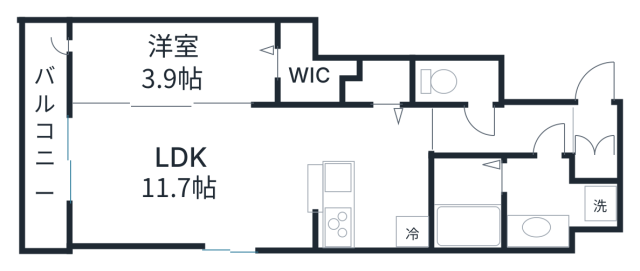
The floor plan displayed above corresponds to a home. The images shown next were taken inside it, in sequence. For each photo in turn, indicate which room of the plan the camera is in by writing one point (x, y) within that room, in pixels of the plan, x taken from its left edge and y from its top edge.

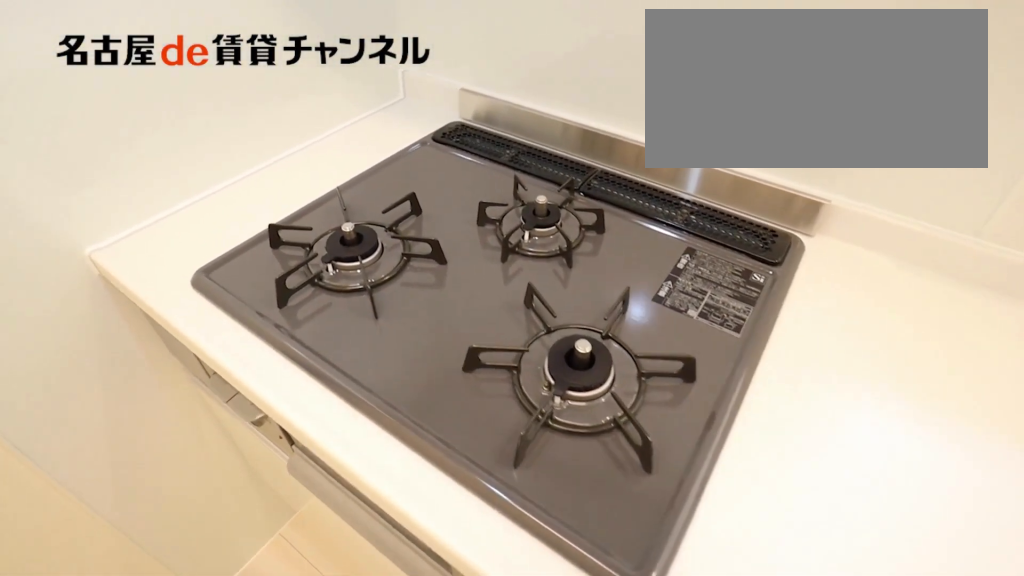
(377, 179)
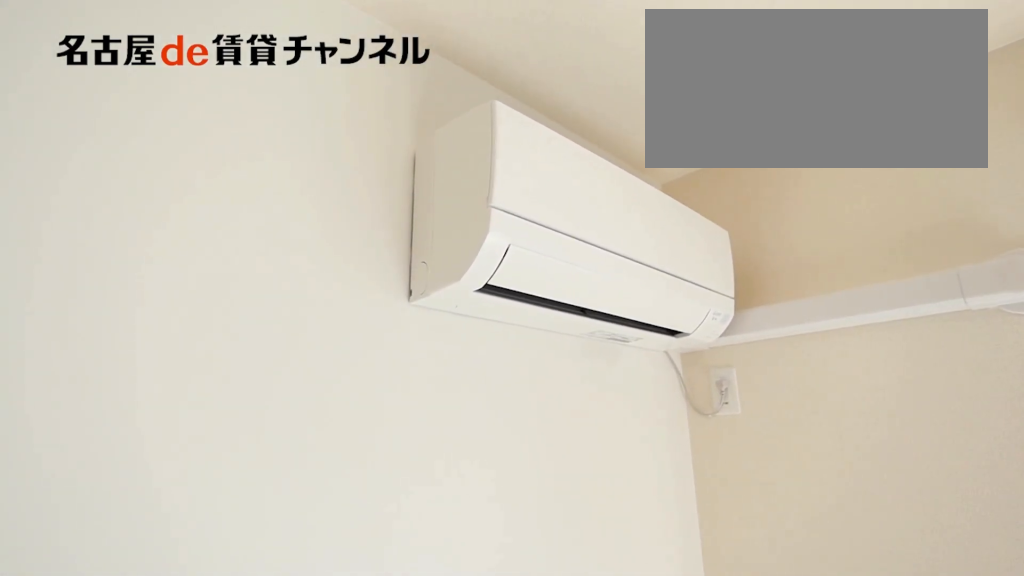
(194, 178)
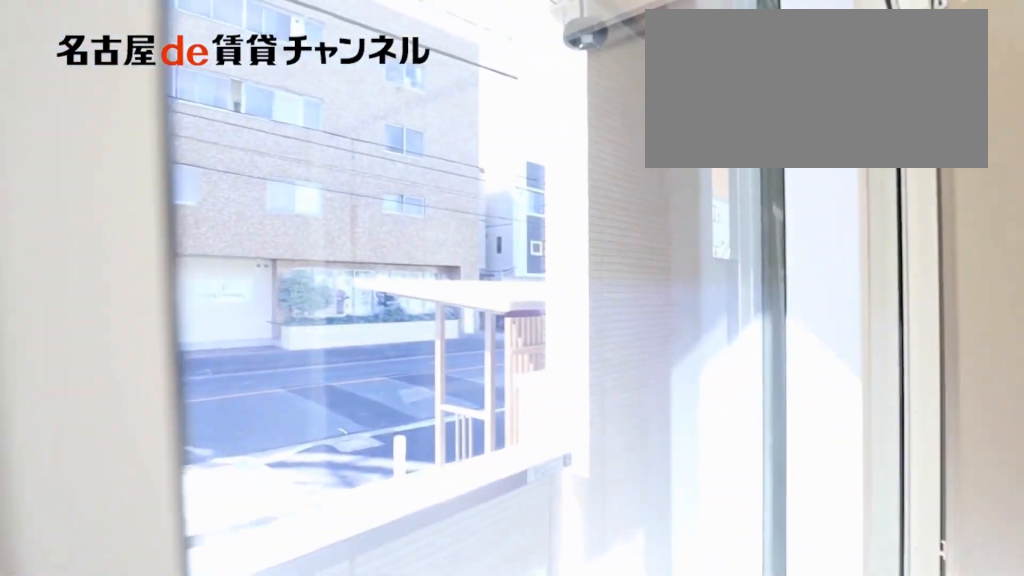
(48, 137)
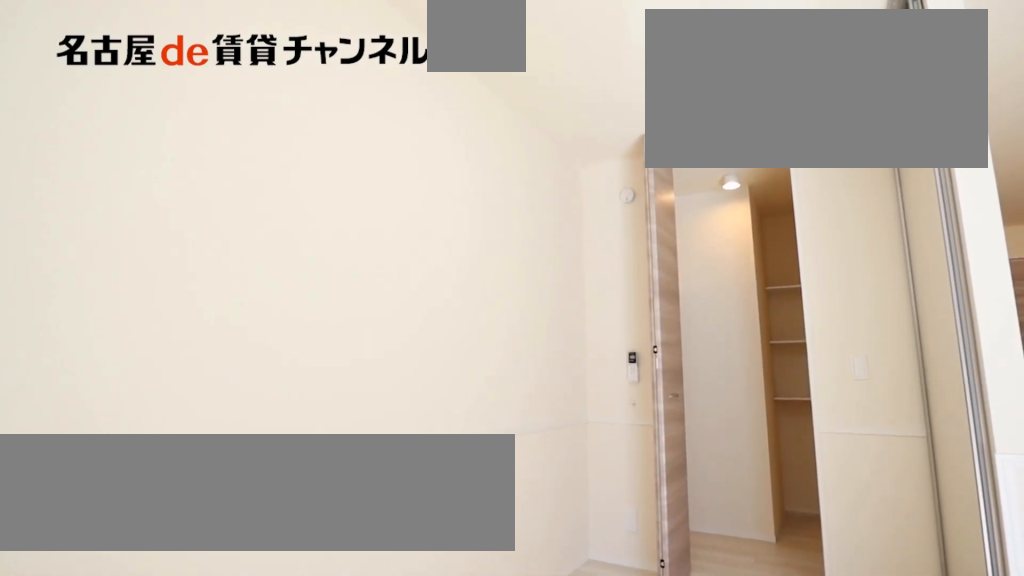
(174, 64)
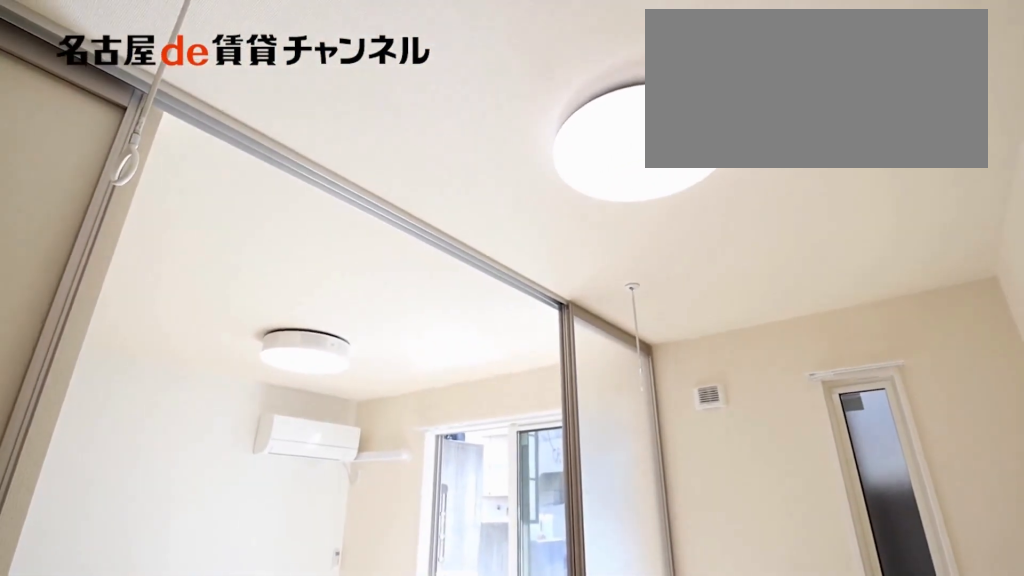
(174, 64)
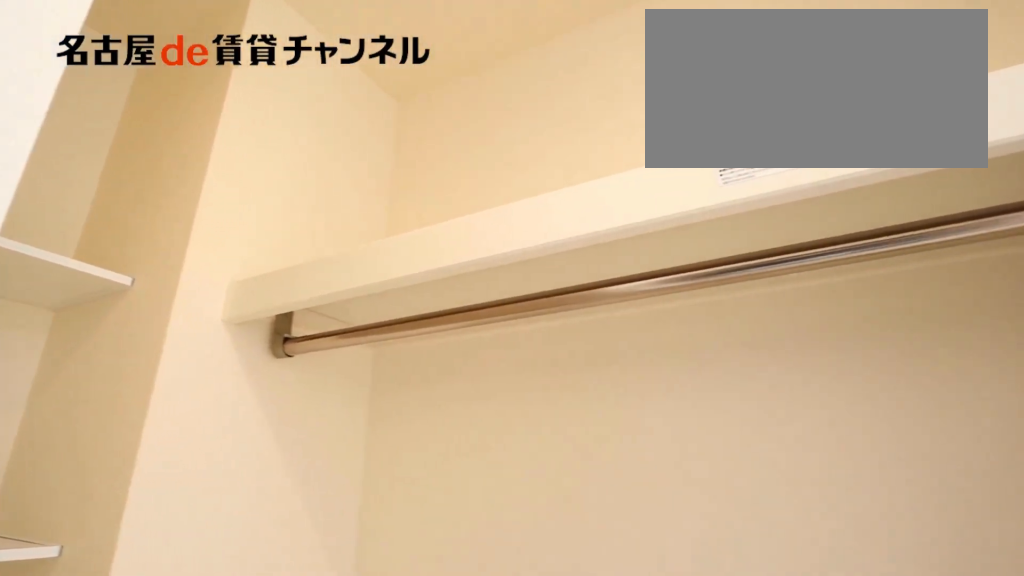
(307, 71)
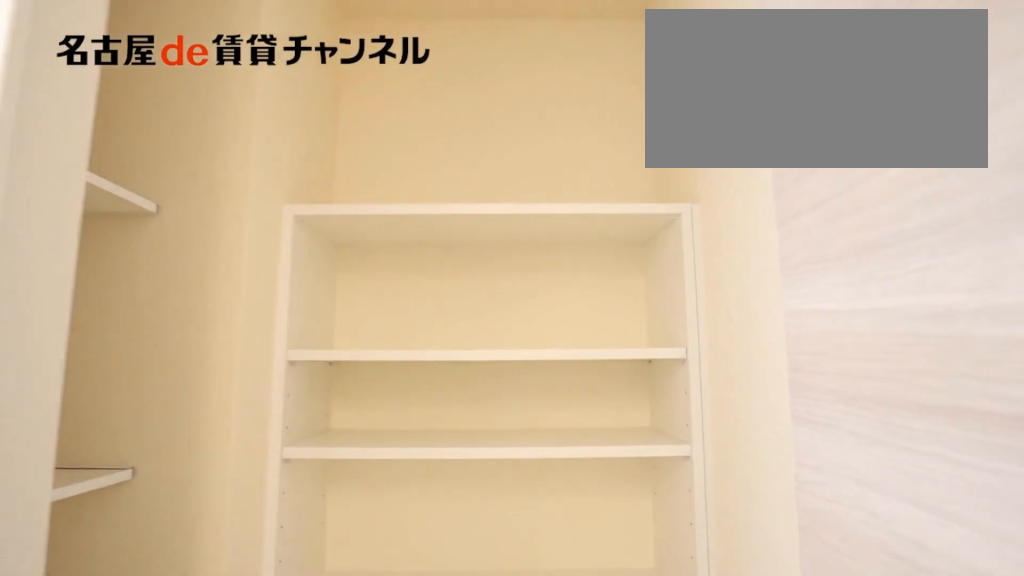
(377, 85)
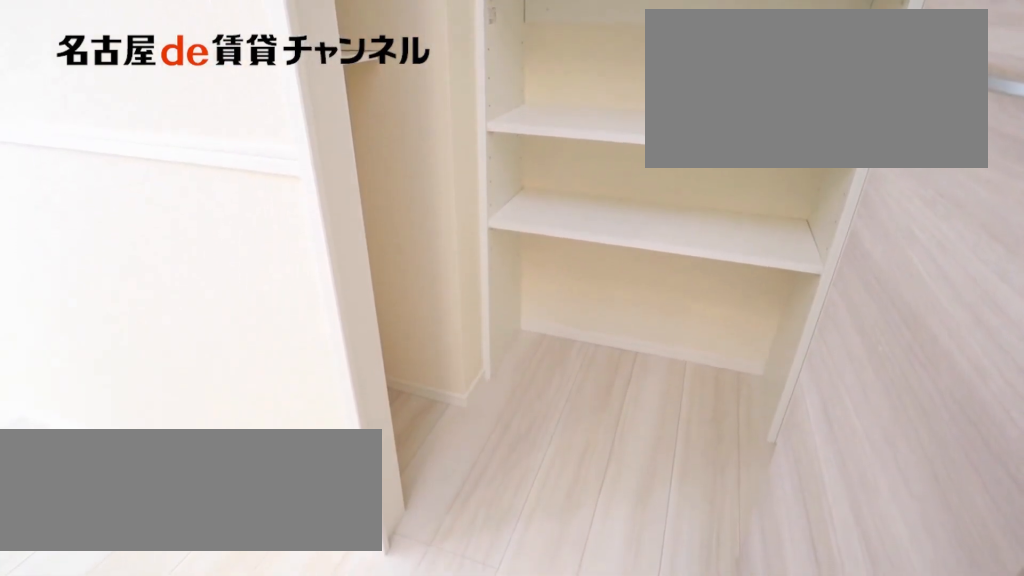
(377, 85)
